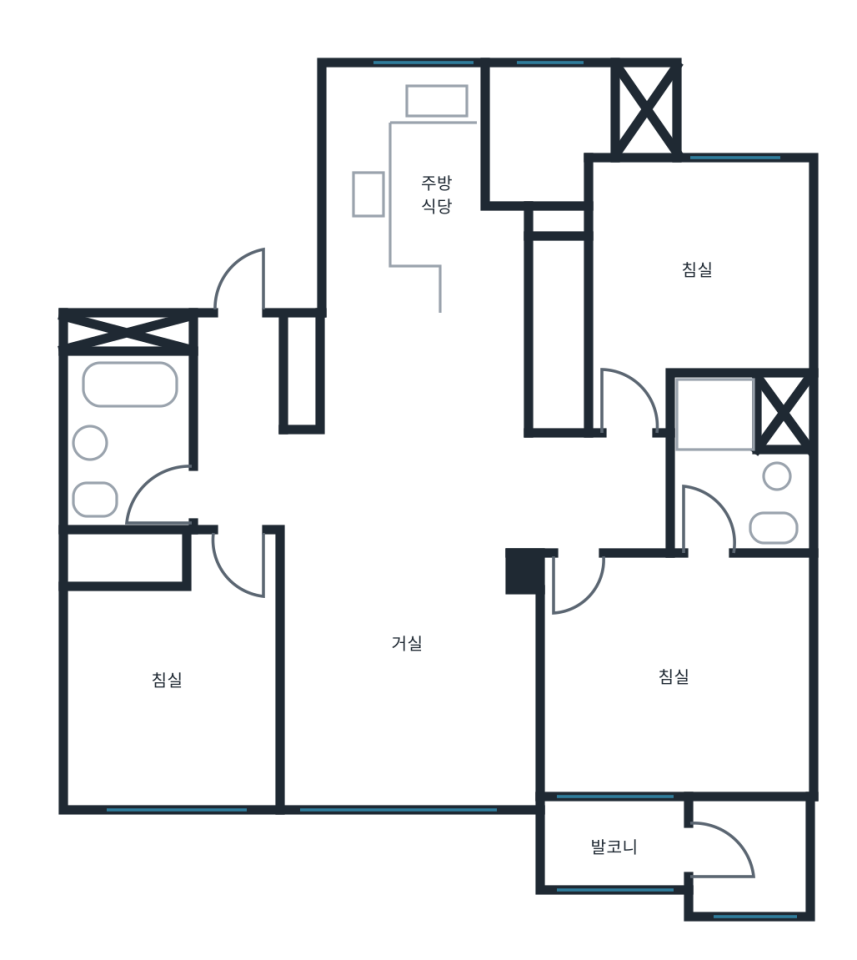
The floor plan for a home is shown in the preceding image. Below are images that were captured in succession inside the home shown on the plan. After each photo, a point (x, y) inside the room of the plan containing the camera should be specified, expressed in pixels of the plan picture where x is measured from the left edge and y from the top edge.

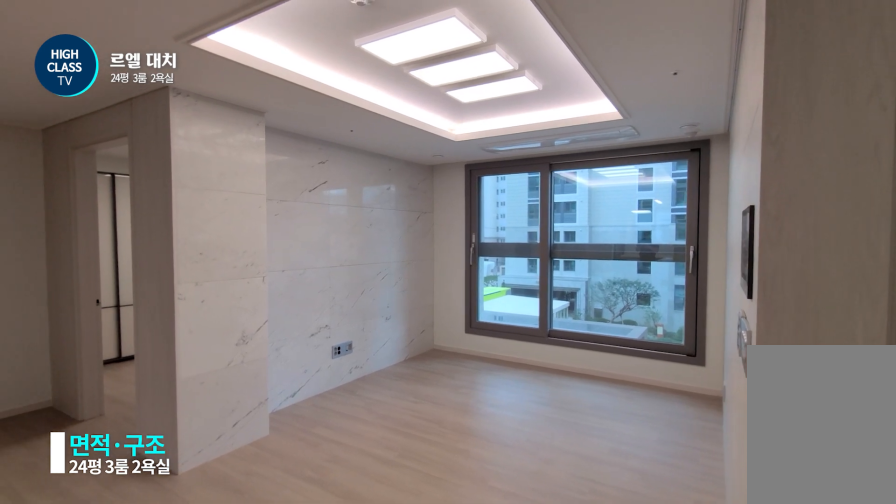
(262, 481)
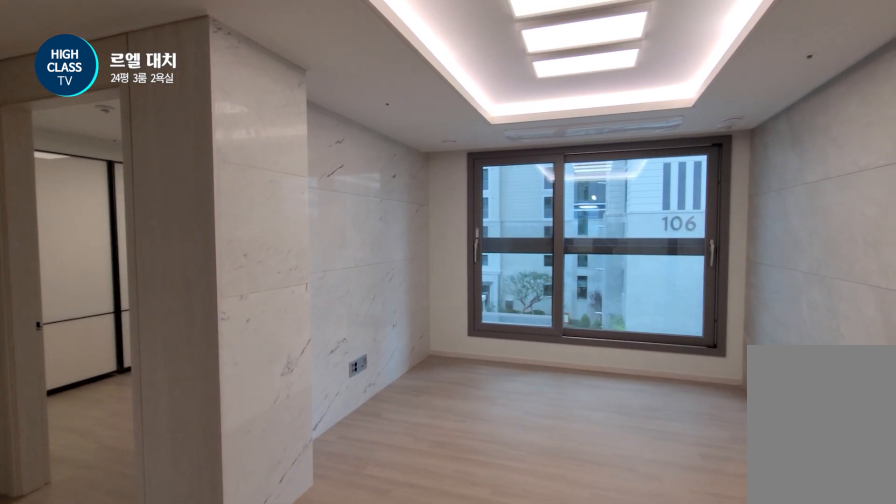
(408, 619)
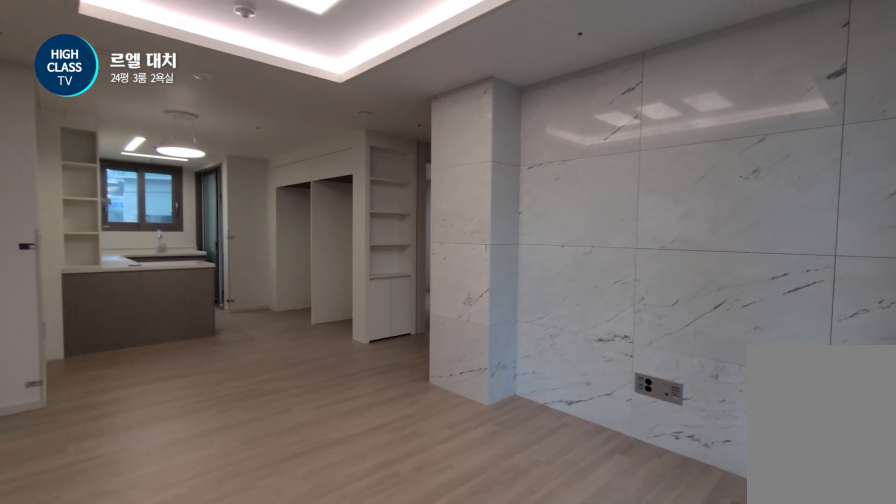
(408, 619)
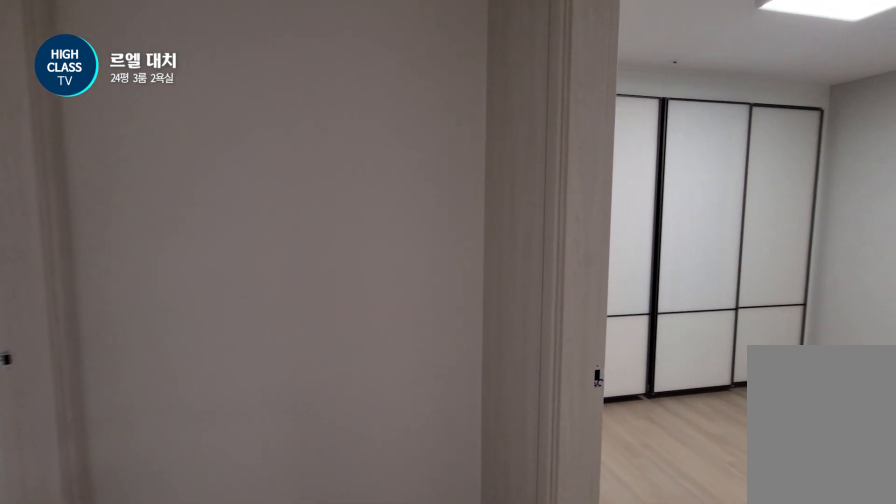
(603, 495)
